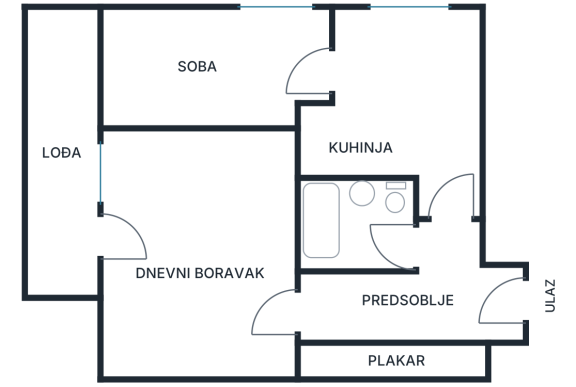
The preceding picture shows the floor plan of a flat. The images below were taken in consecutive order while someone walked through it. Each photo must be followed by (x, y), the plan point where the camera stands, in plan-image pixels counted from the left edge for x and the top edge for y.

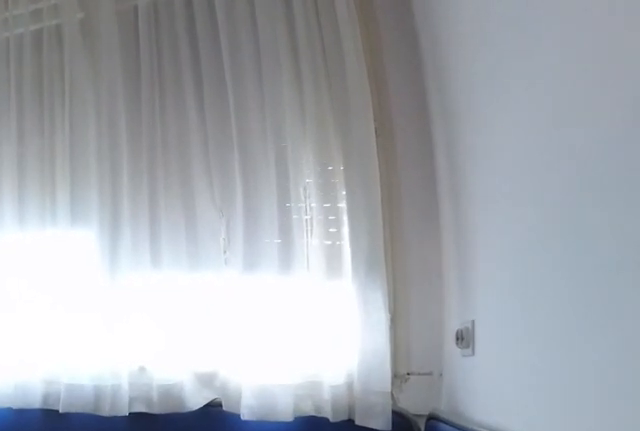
(446, 104)
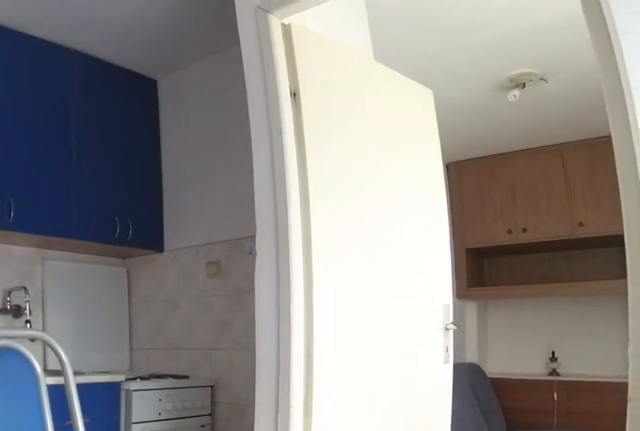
(448, 33)
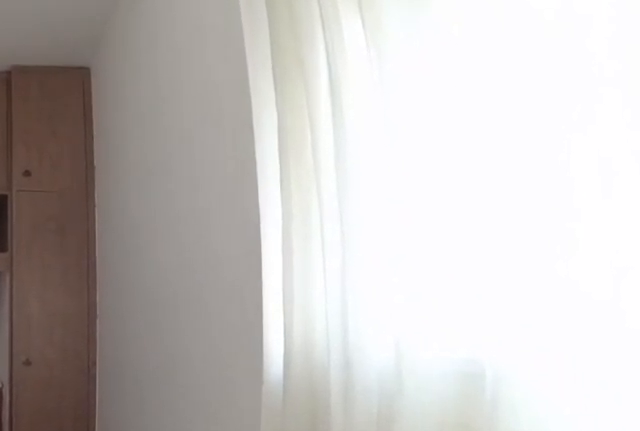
(345, 77)
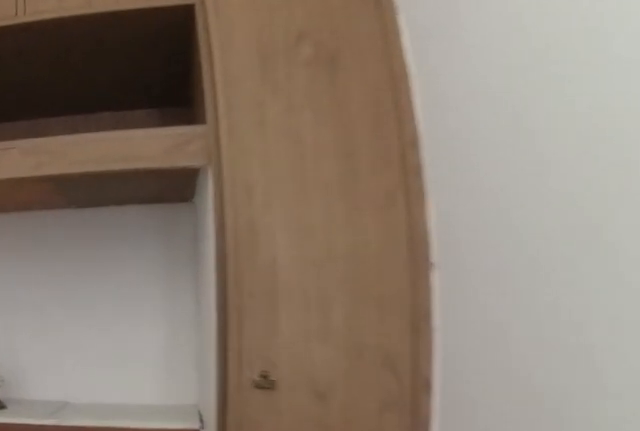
(216, 76)
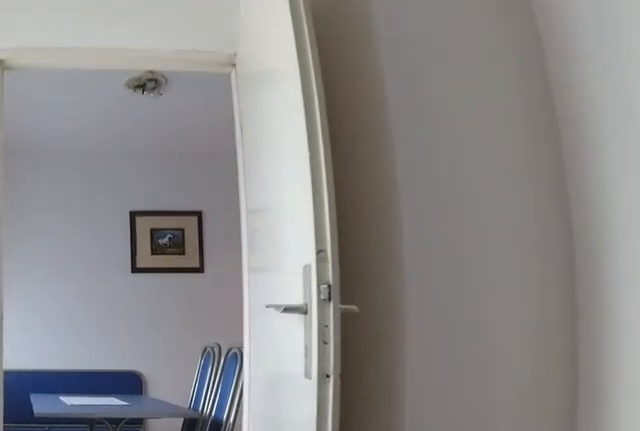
(201, 78)
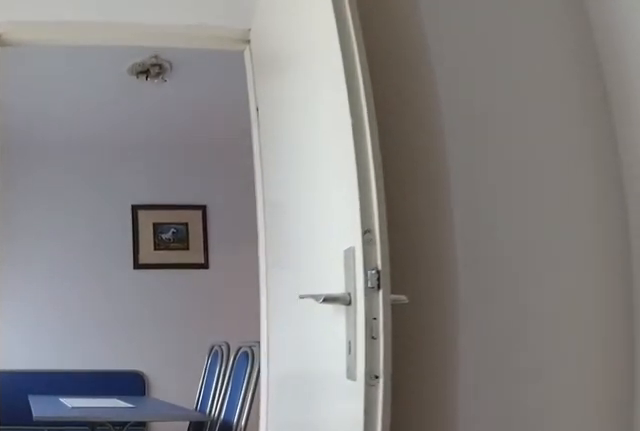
(211, 78)
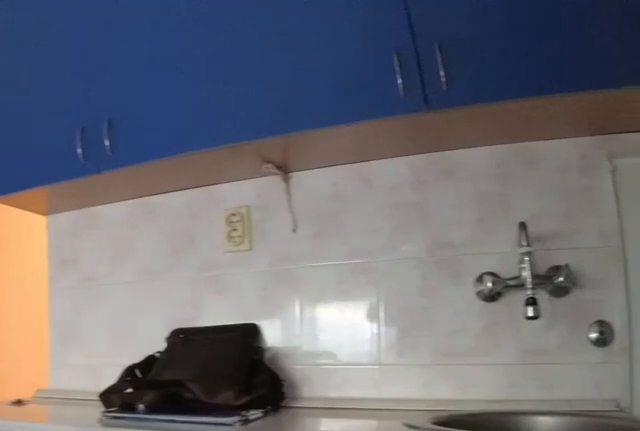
(338, 67)
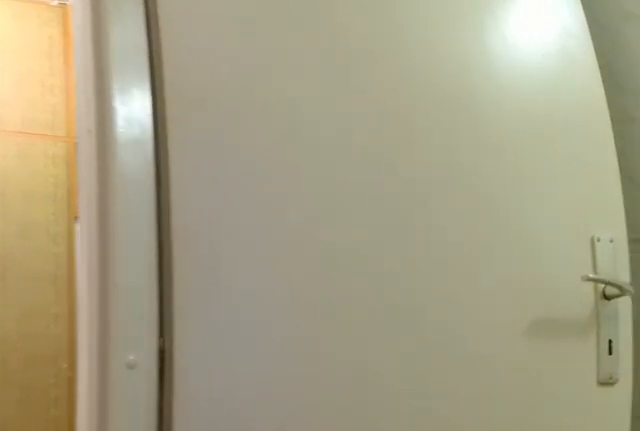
(442, 227)
